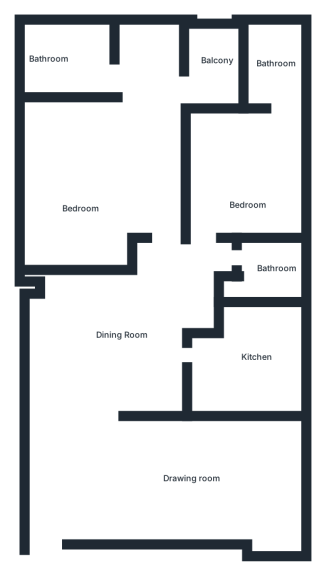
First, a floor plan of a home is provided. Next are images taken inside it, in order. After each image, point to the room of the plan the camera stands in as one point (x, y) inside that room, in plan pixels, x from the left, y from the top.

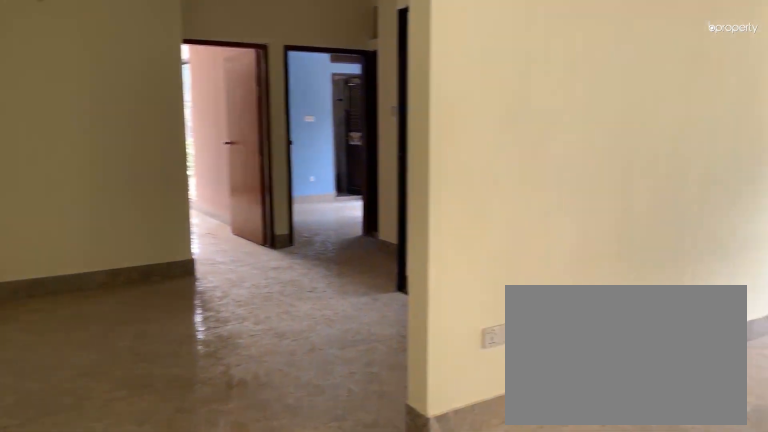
(171, 477)
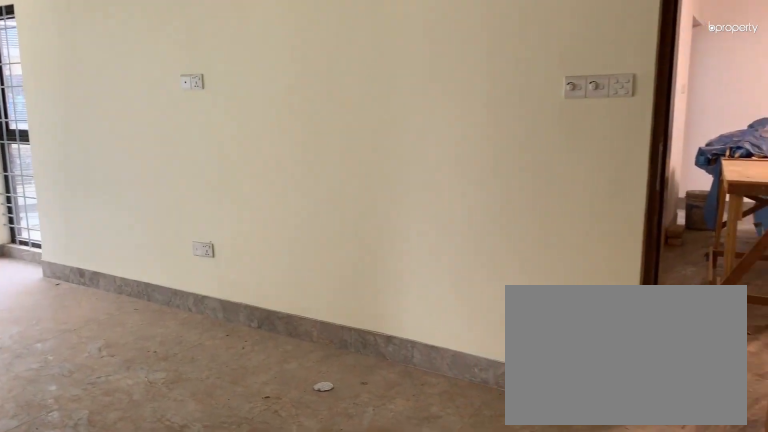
(171, 477)
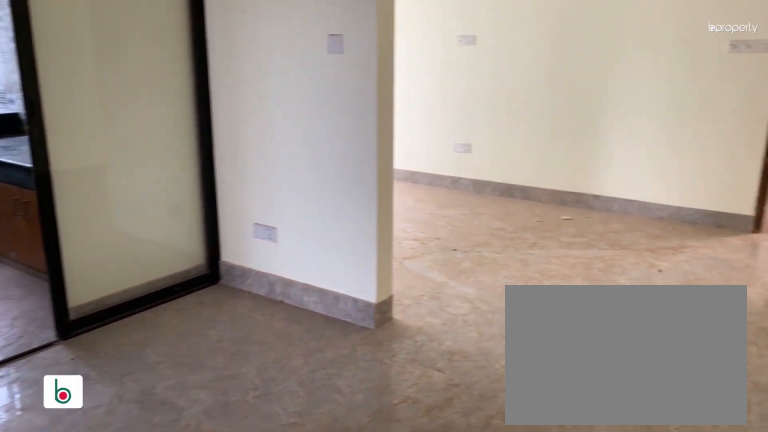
(128, 347)
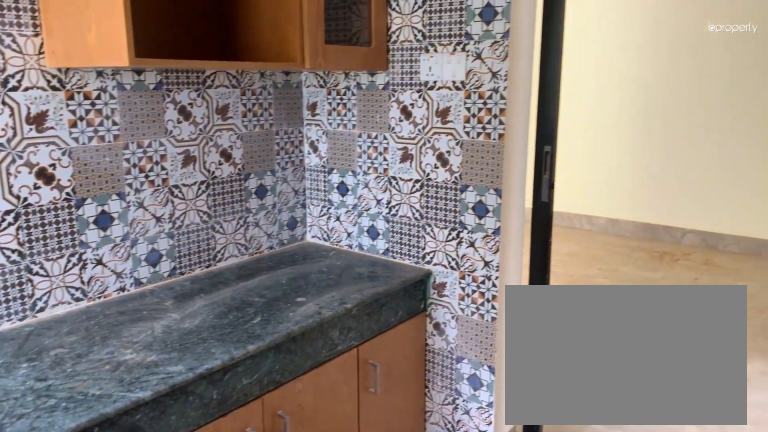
(256, 361)
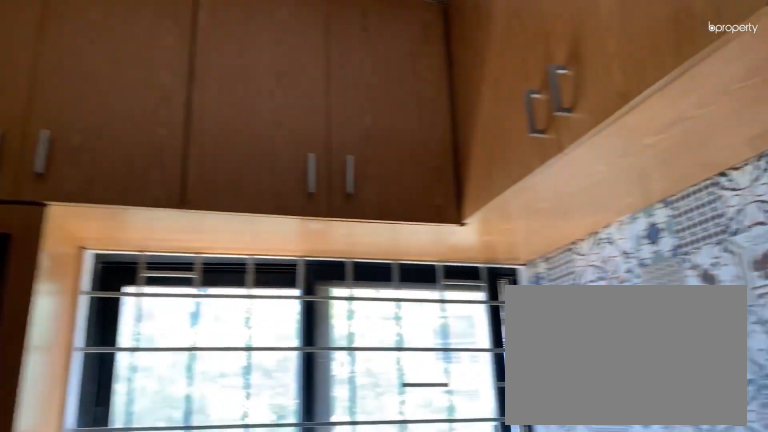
(256, 362)
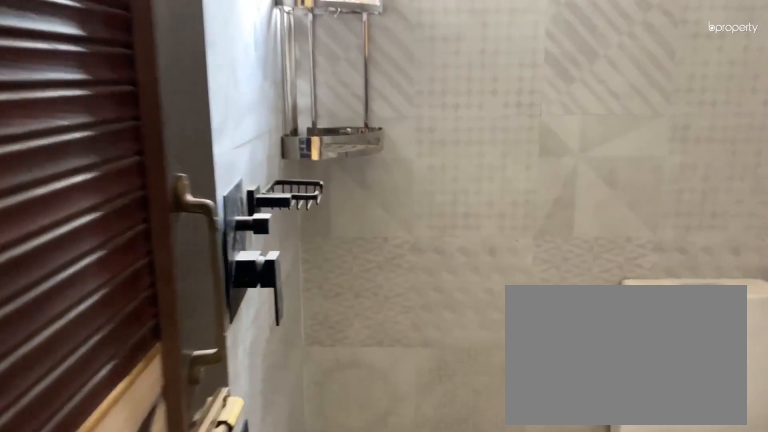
(266, 288)
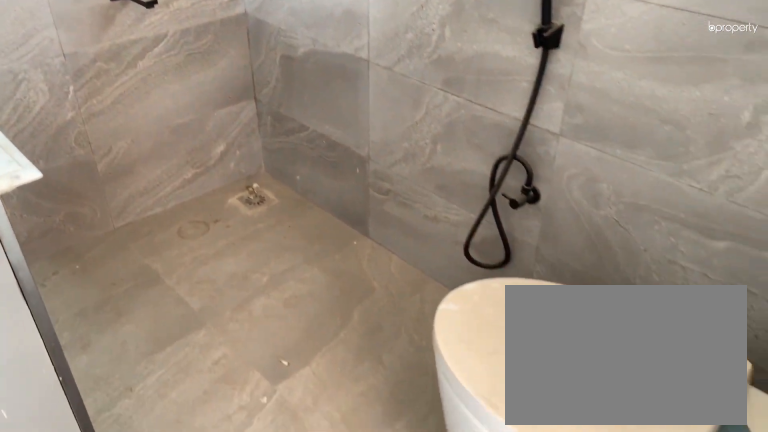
(55, 68)
